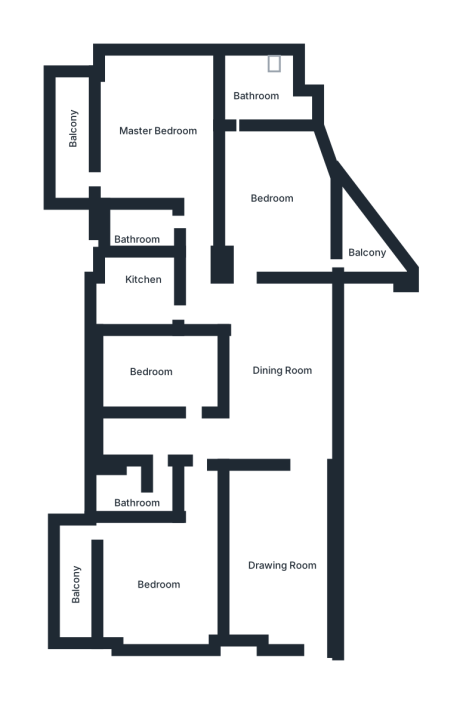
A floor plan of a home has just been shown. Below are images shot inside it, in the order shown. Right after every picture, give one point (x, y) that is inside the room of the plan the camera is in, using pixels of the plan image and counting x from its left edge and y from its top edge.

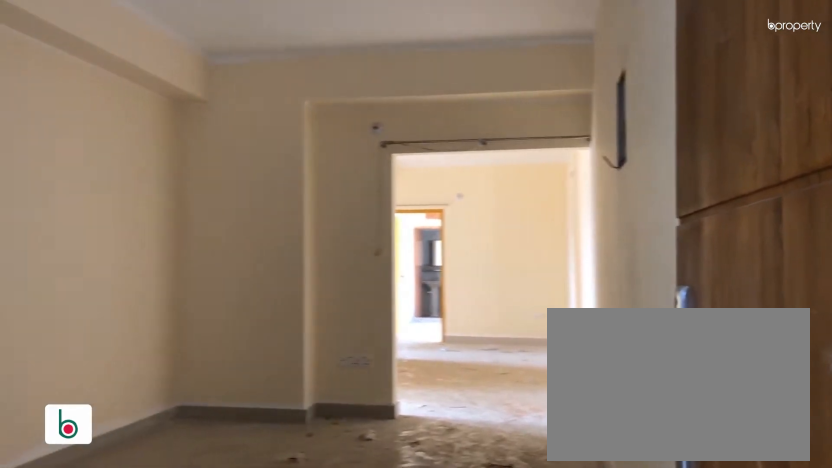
(279, 549)
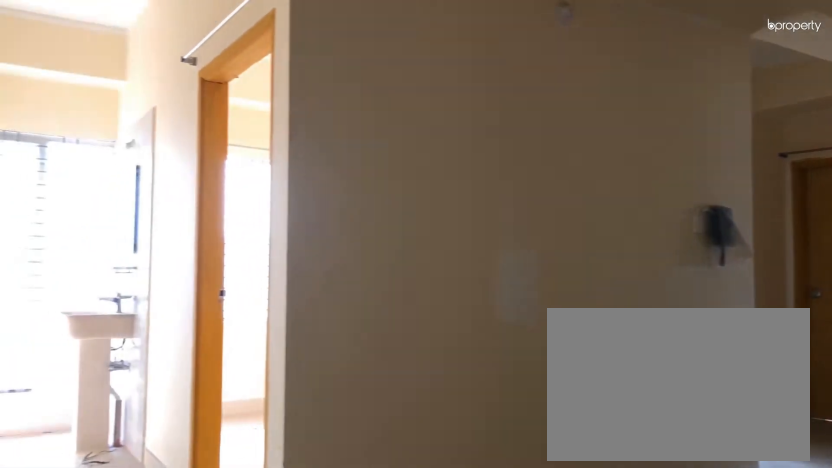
(282, 376)
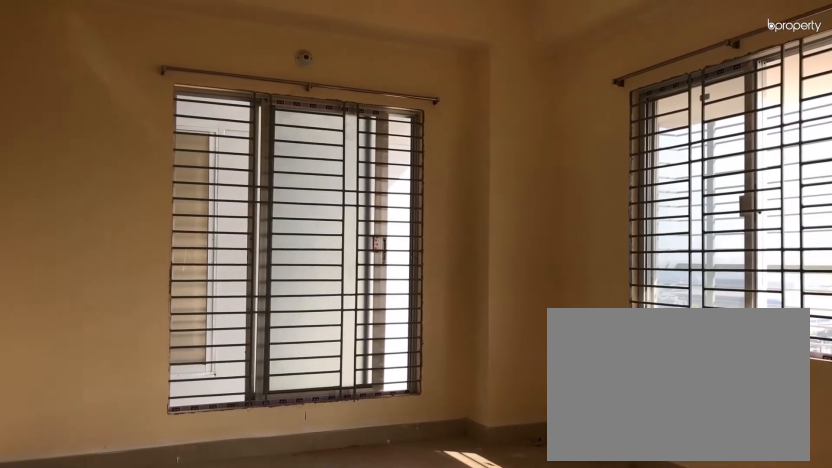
(158, 585)
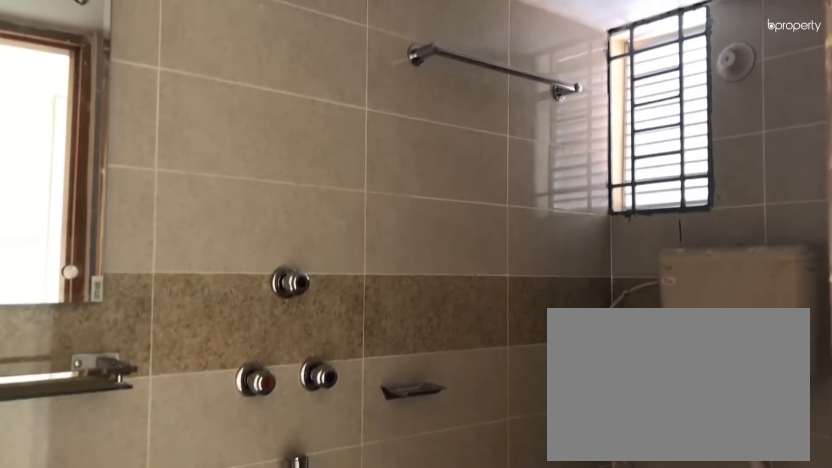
(130, 489)
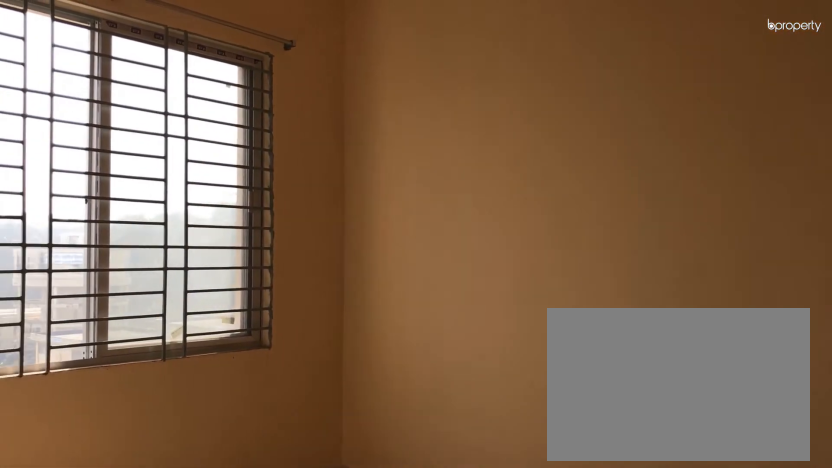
(148, 369)
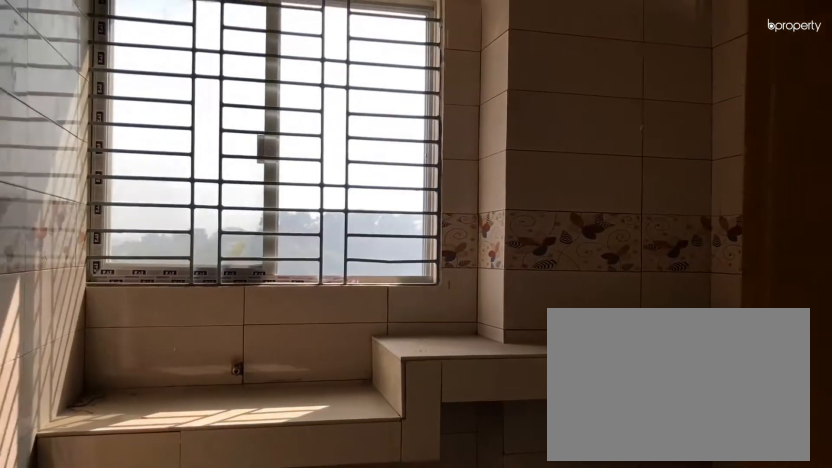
(134, 276)
